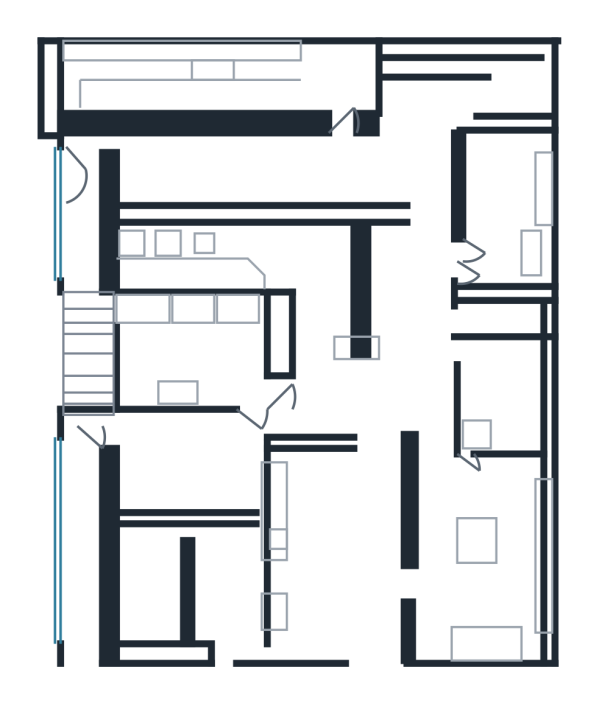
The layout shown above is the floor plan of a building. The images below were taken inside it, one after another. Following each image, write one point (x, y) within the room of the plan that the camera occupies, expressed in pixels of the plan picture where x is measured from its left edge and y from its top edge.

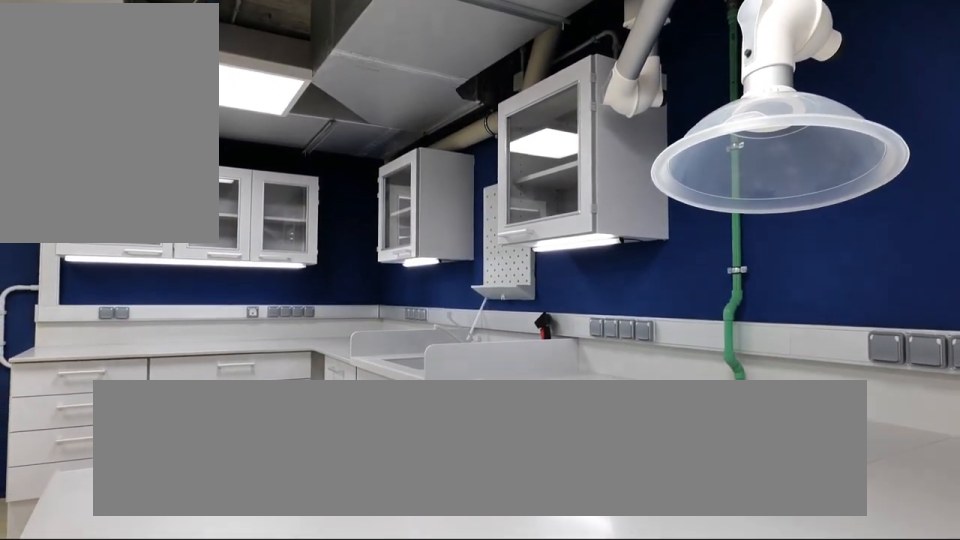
(479, 560)
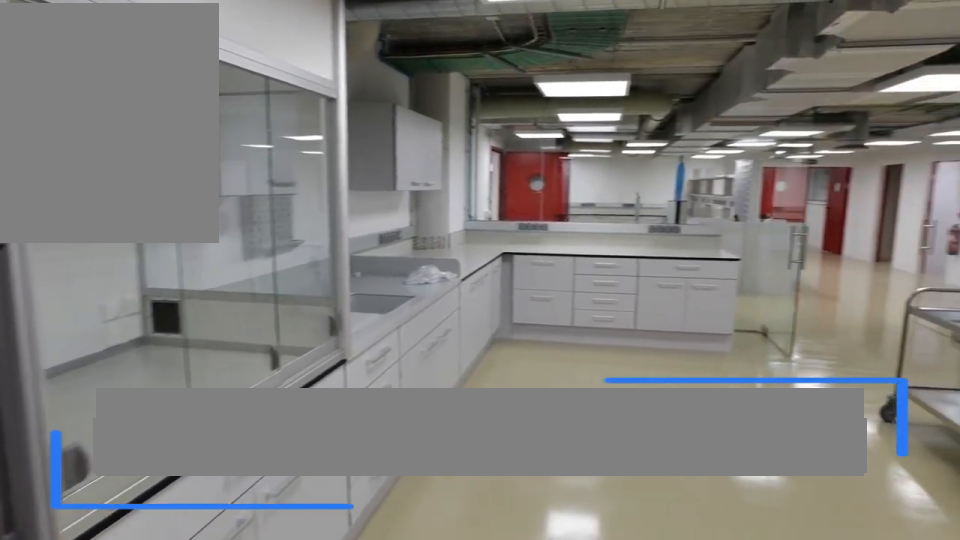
(333, 551)
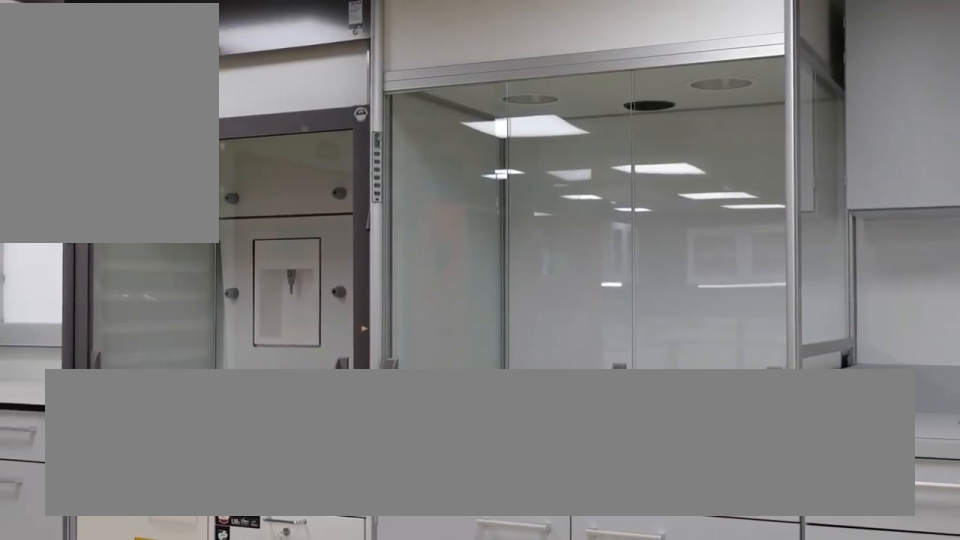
(333, 551)
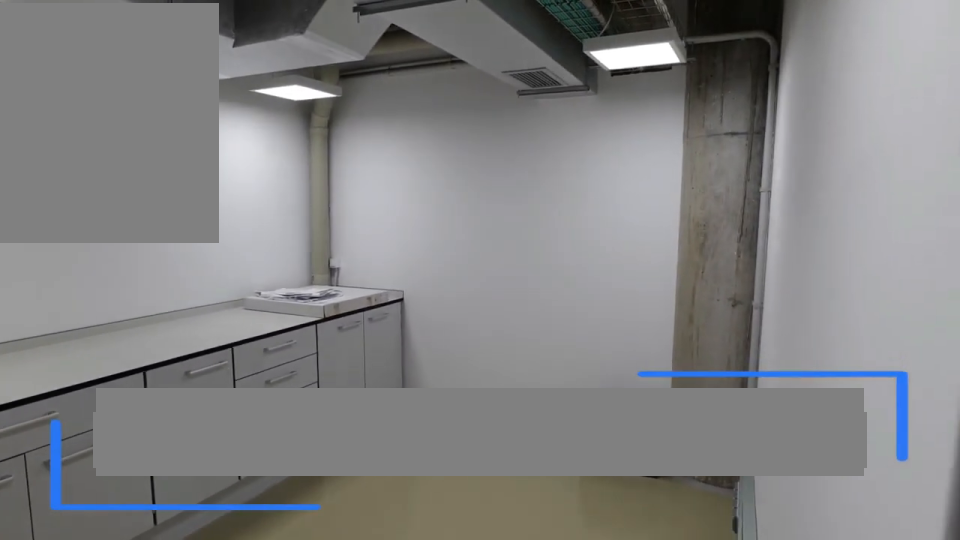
(506, 396)
